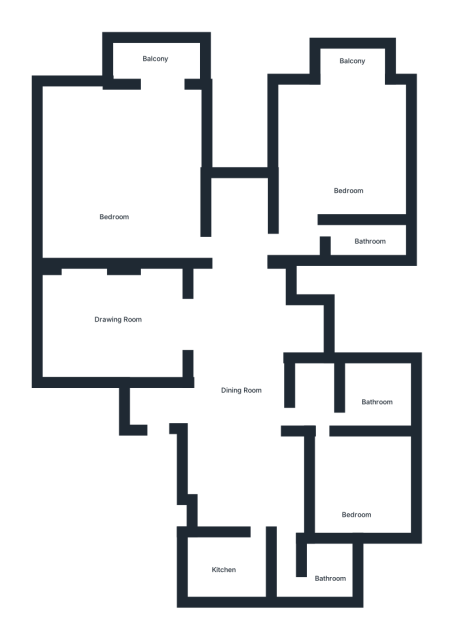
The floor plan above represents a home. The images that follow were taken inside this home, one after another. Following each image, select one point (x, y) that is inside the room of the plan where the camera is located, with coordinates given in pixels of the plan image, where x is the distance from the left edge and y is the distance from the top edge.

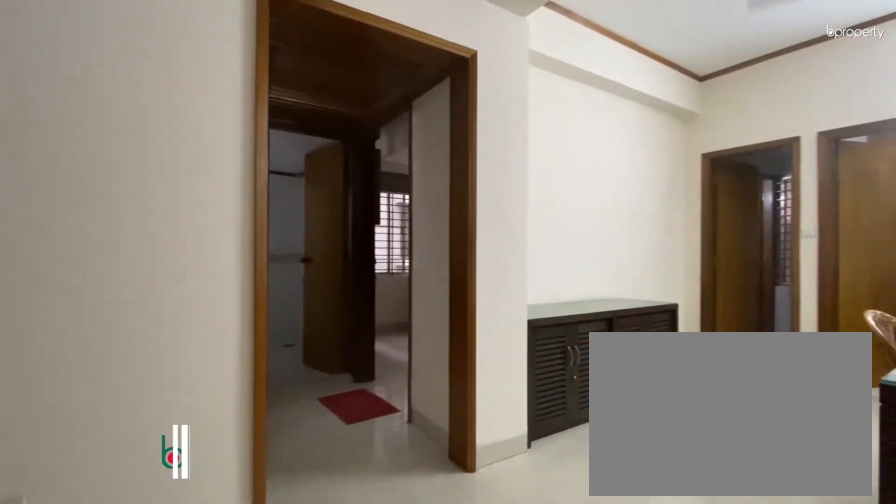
(238, 394)
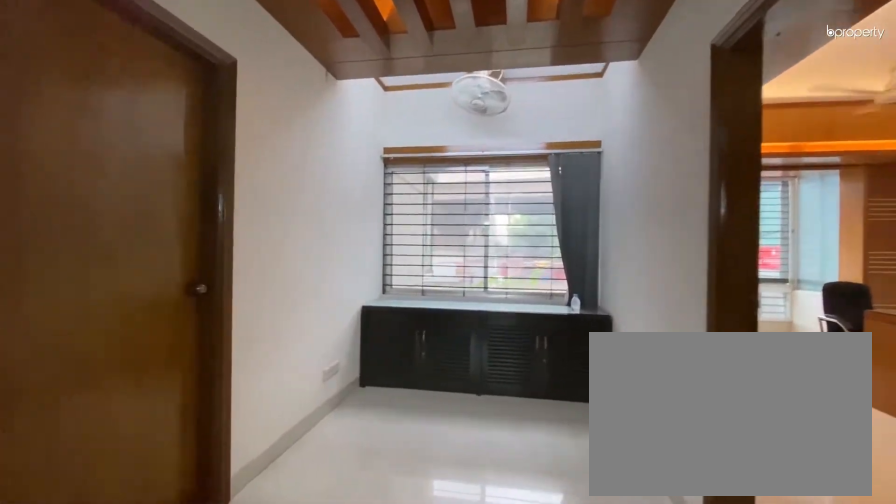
(239, 391)
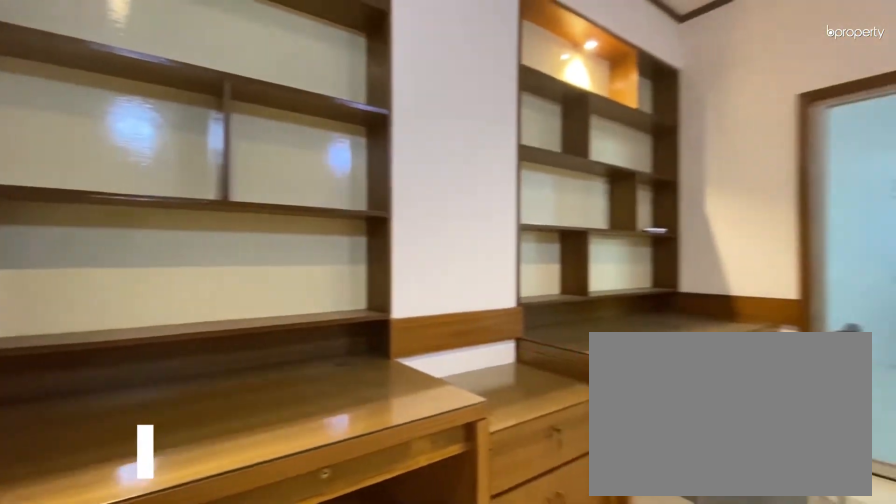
(122, 317)
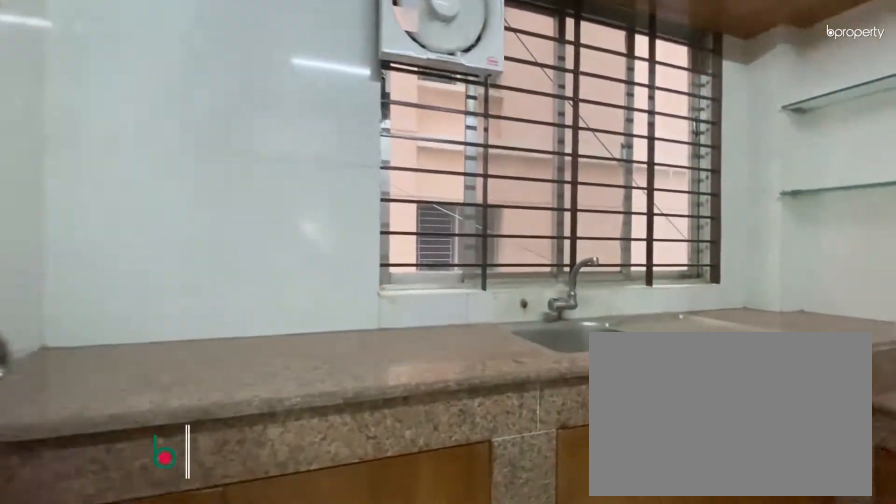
(223, 565)
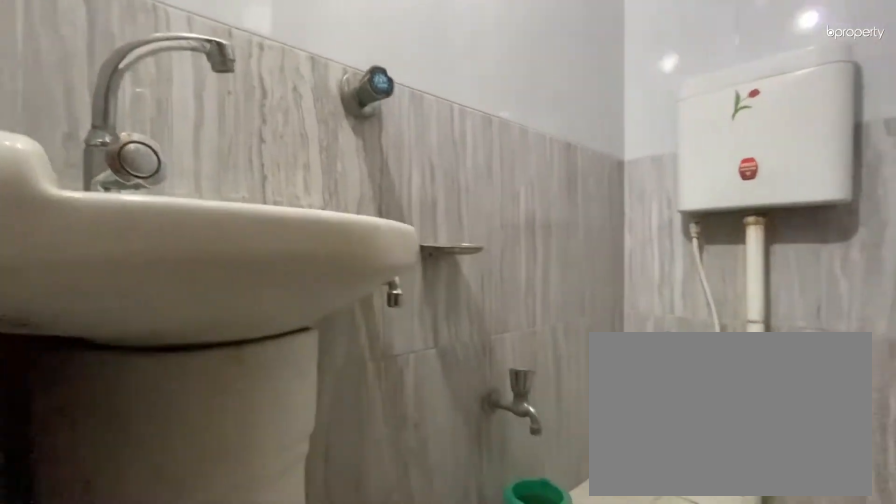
(327, 570)
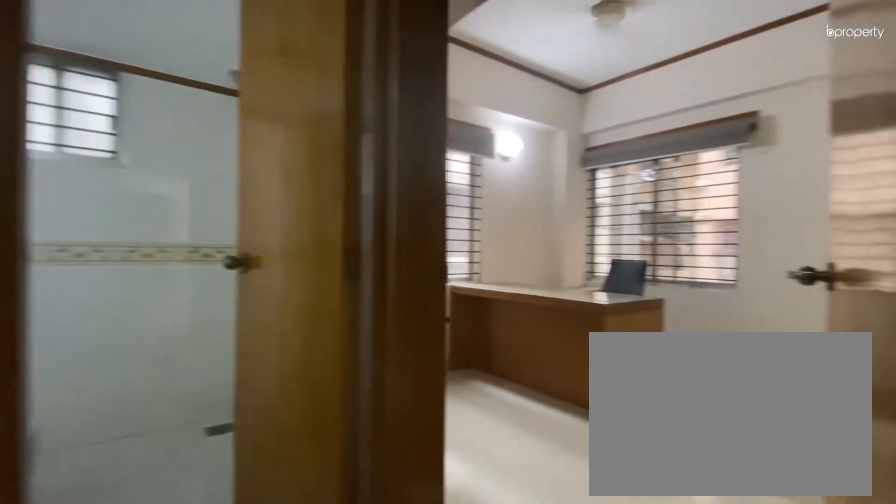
(311, 412)
